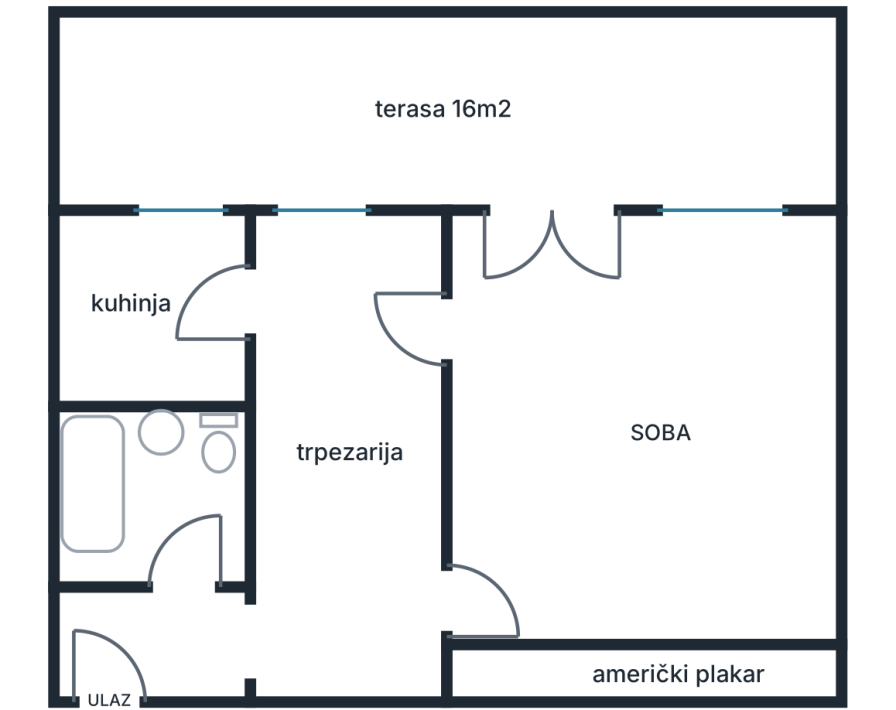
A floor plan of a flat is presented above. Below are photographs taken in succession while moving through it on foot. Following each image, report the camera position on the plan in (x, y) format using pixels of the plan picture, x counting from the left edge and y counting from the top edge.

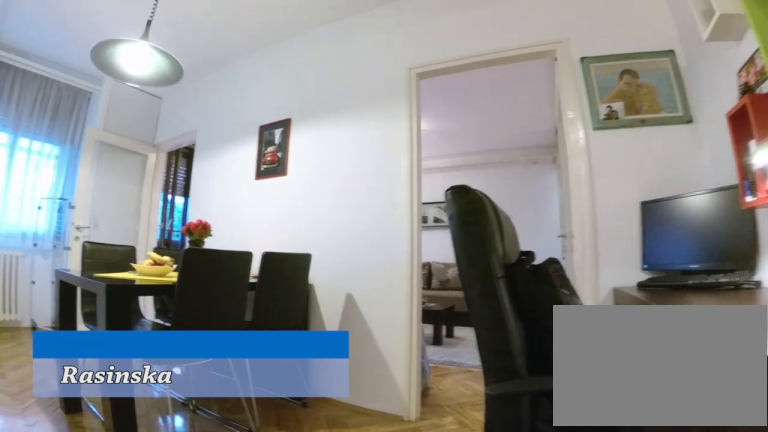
(280, 650)
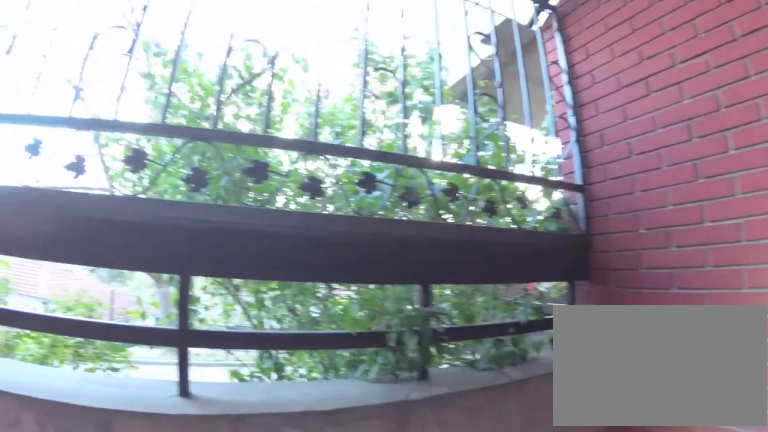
(669, 119)
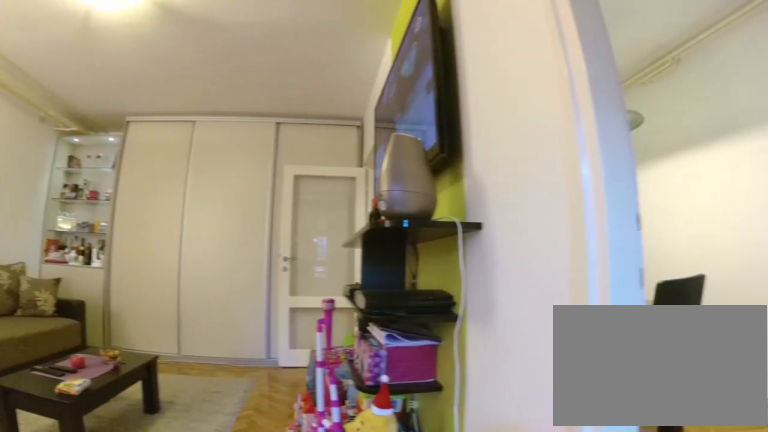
(581, 264)
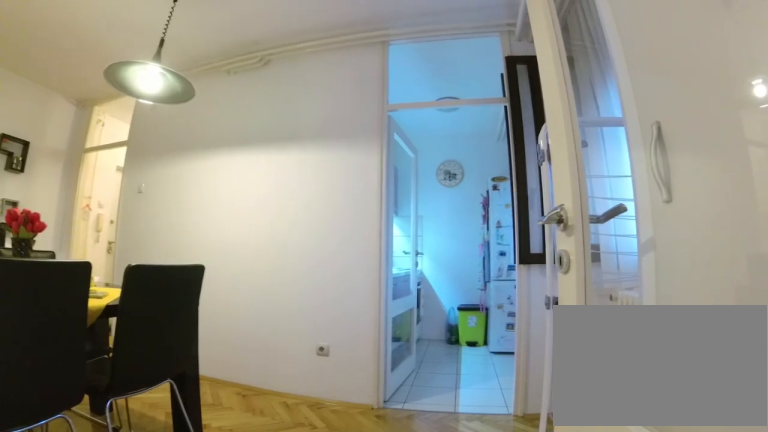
(515, 316)
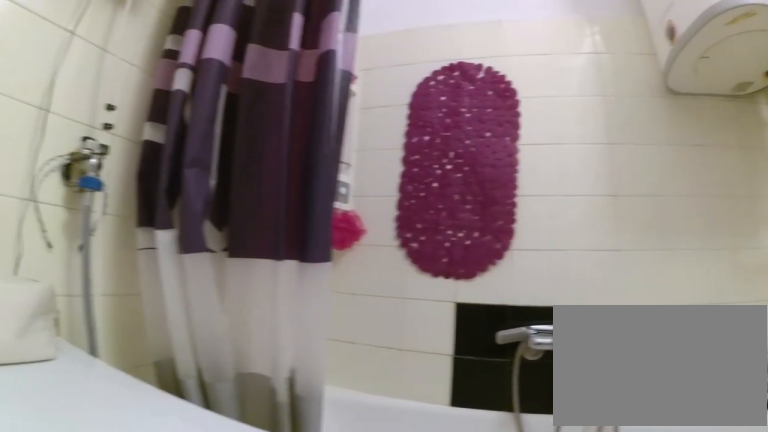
(227, 496)
